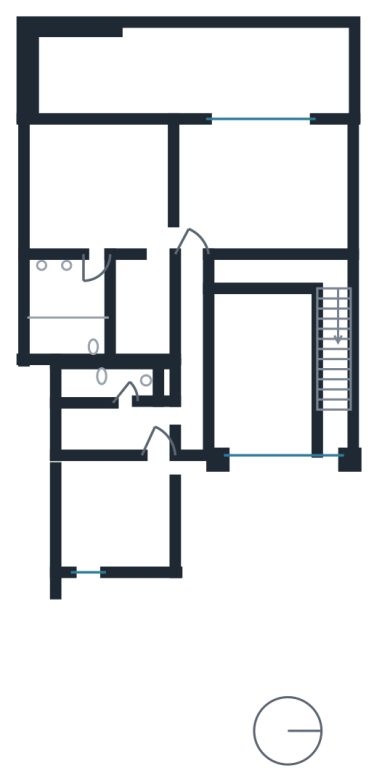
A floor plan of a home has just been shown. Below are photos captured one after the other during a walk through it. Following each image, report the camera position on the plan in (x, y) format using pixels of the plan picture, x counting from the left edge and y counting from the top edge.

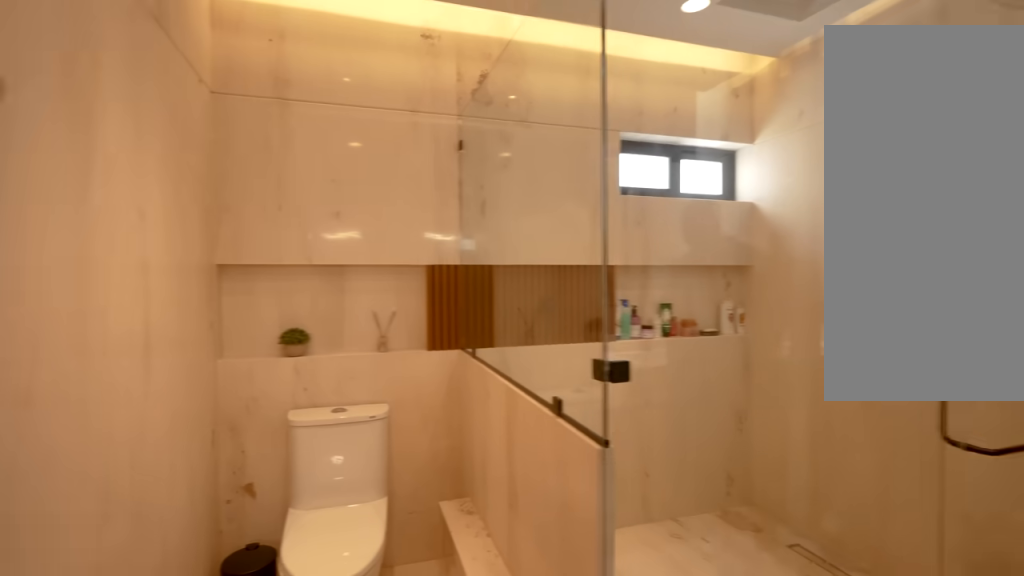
(86, 282)
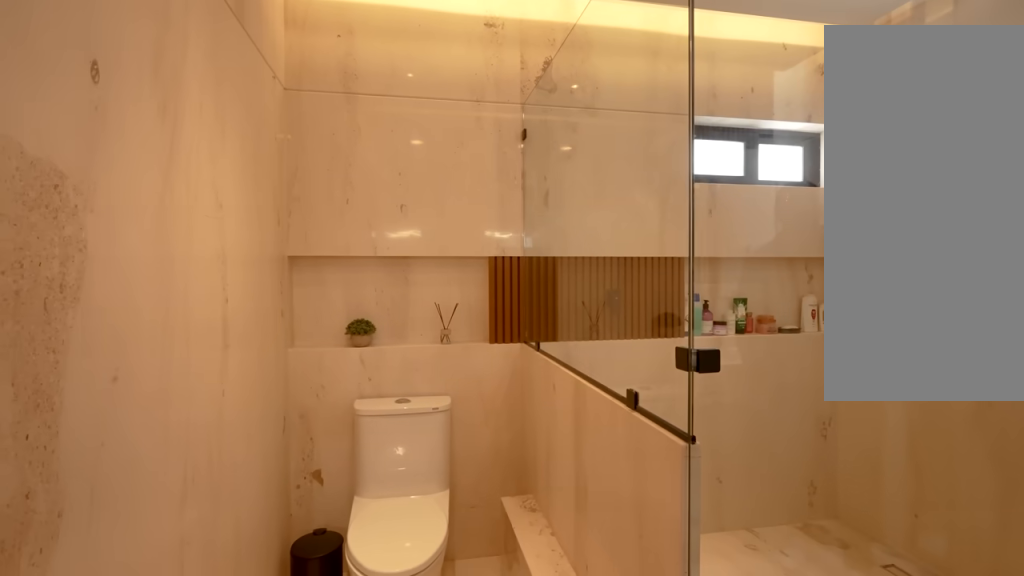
(87, 282)
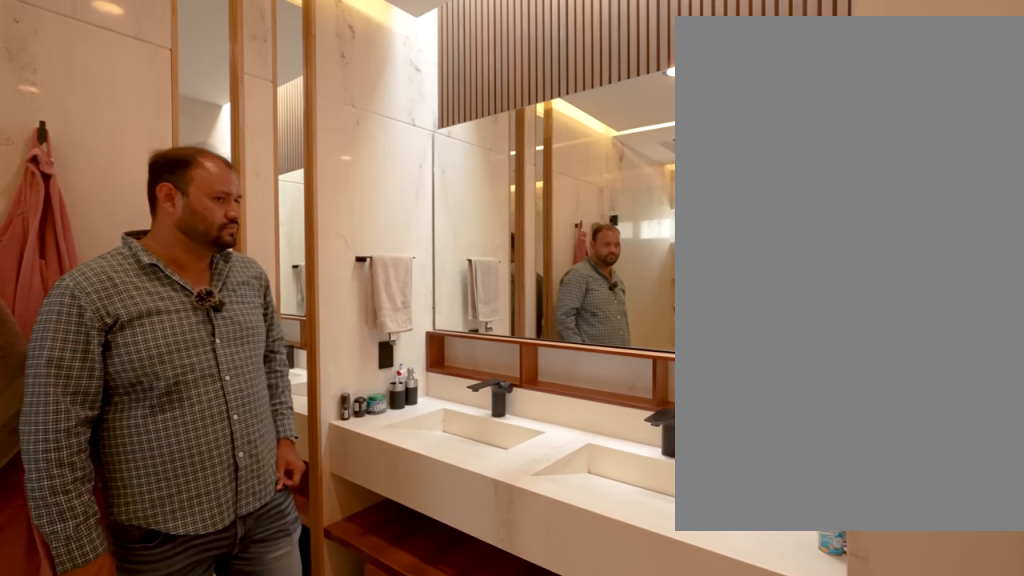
(84, 291)
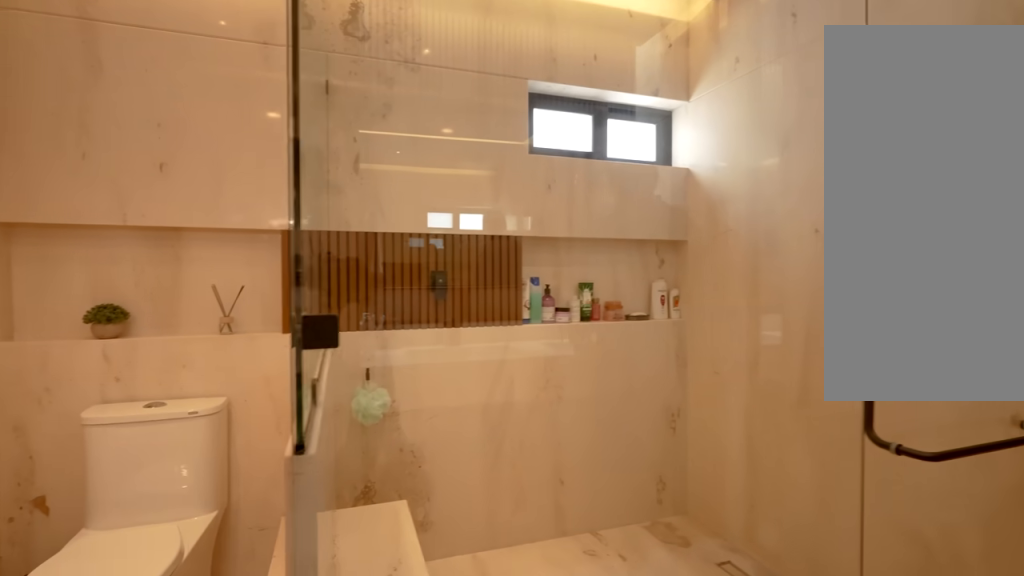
(82, 281)
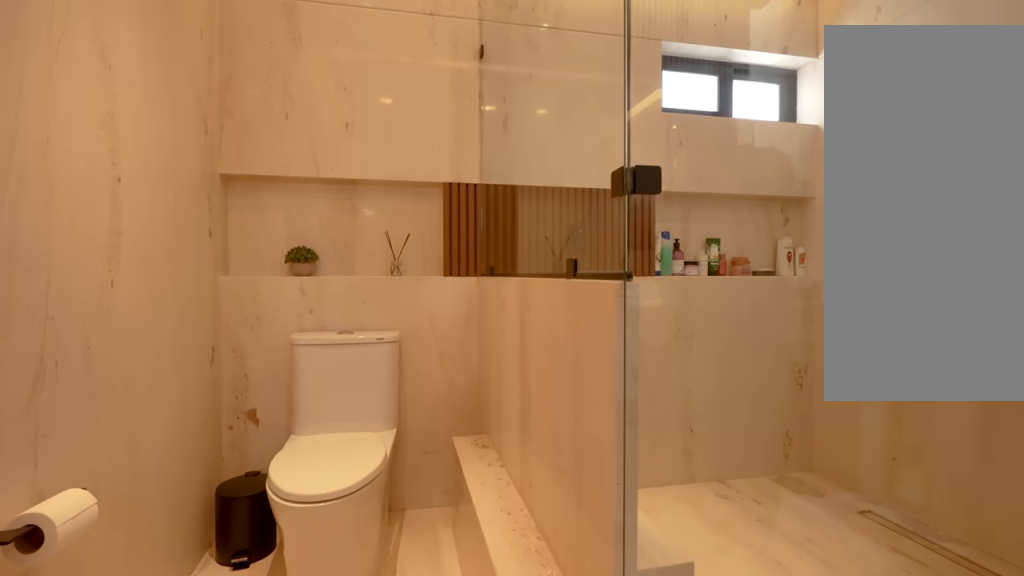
(83, 282)
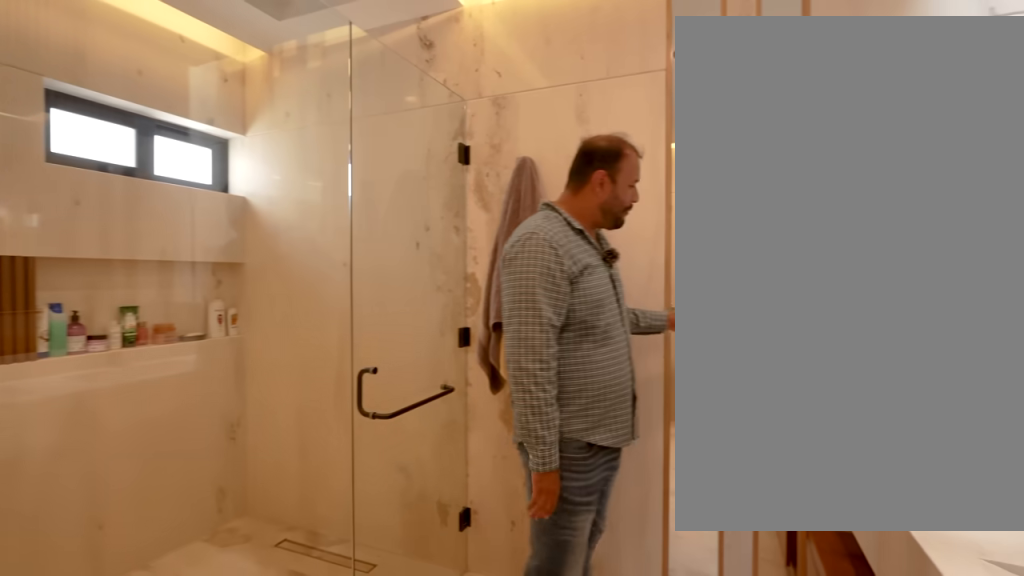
(83, 281)
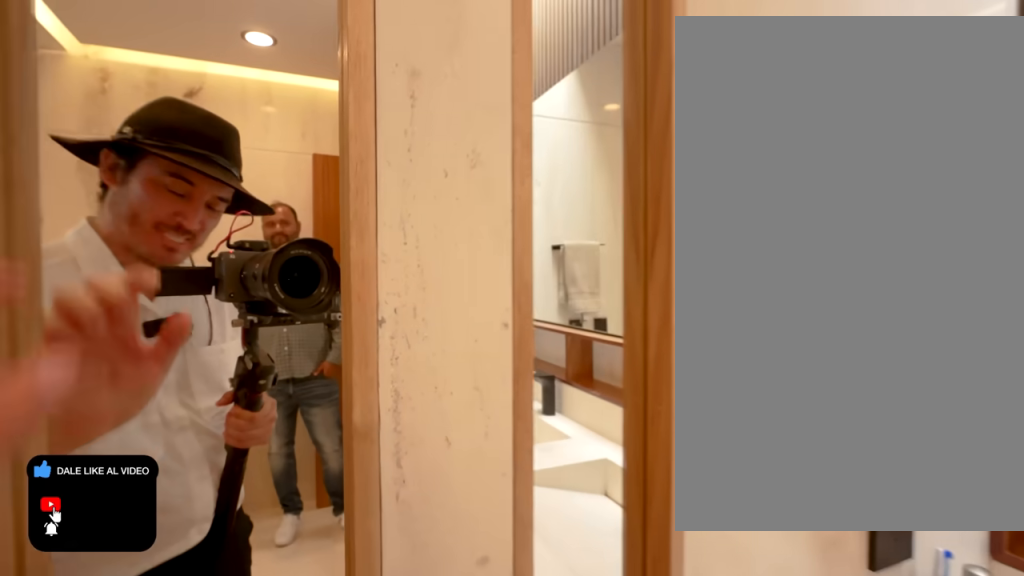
(47, 285)
